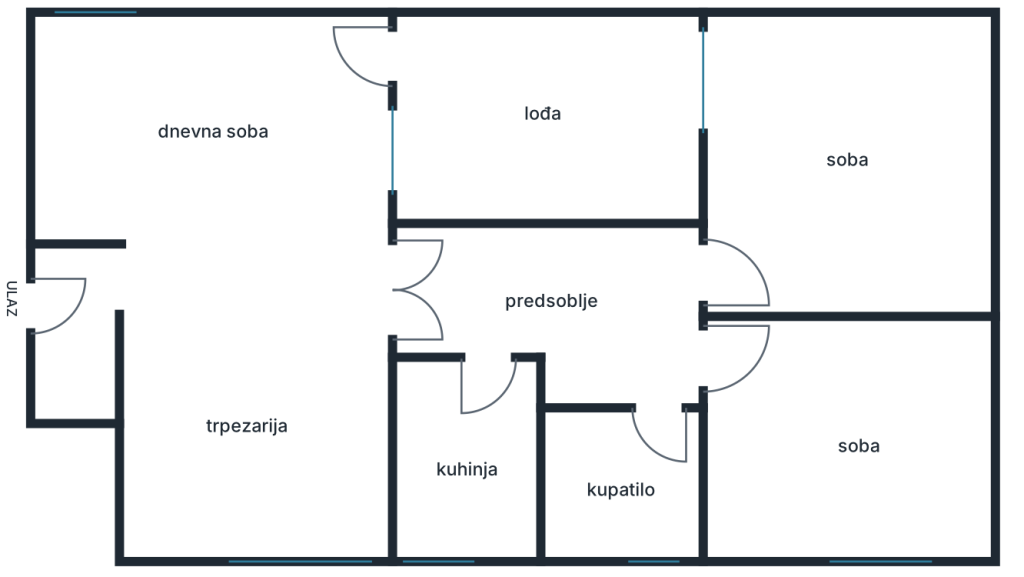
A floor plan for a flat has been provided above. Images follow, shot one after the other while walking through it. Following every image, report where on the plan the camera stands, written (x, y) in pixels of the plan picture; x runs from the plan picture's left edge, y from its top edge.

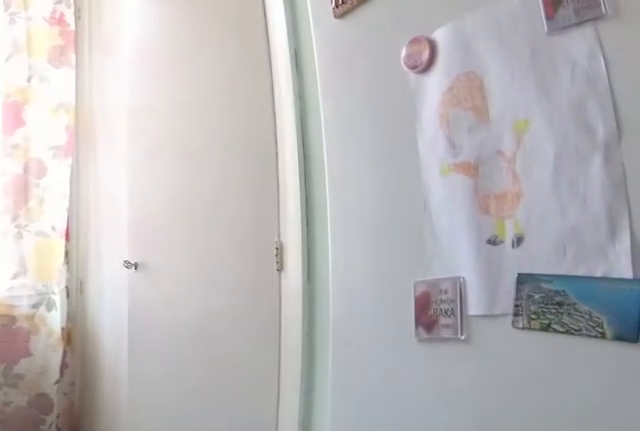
(467, 421)
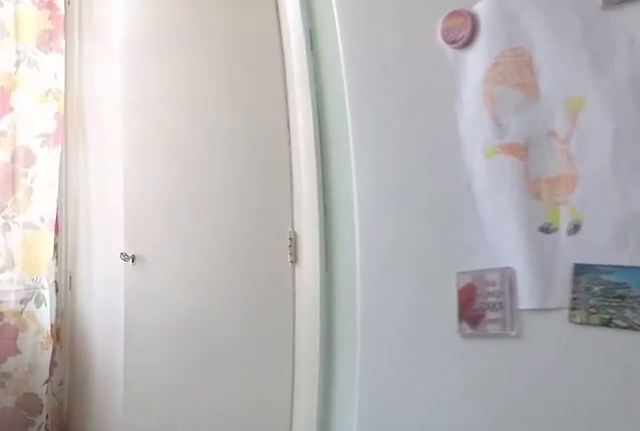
(468, 432)
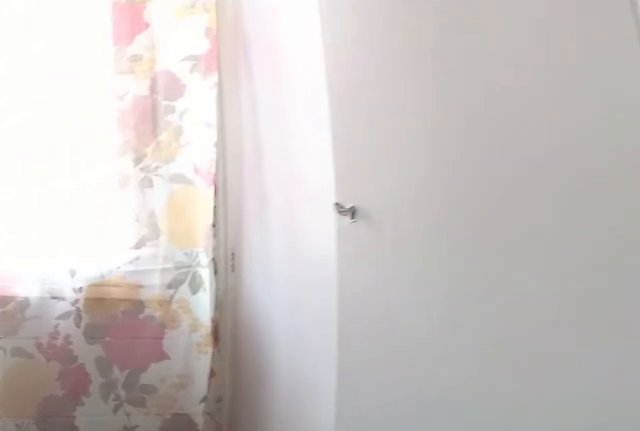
(467, 464)
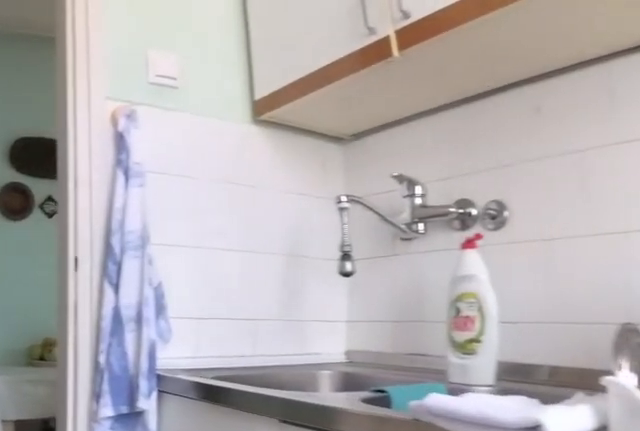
(468, 533)
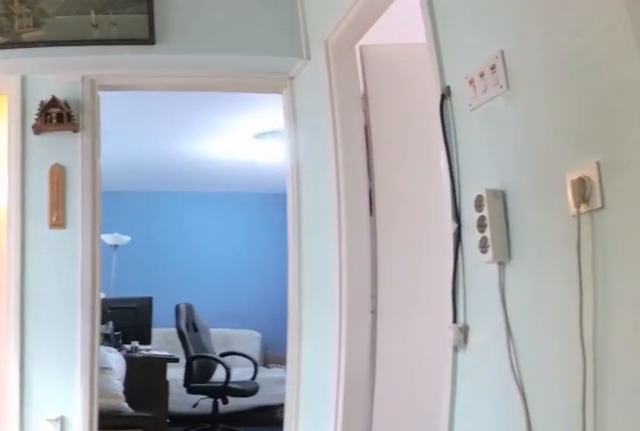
(499, 311)
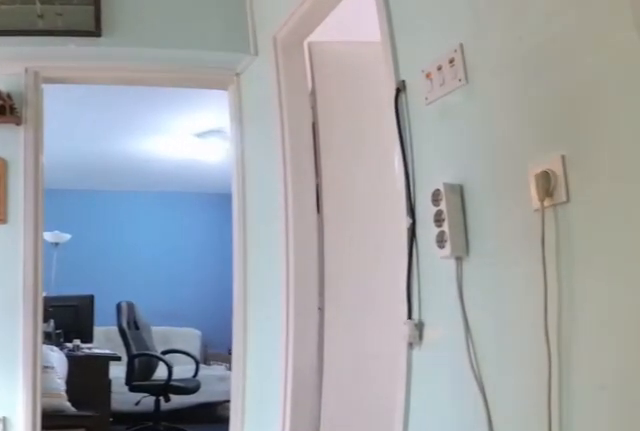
(503, 311)
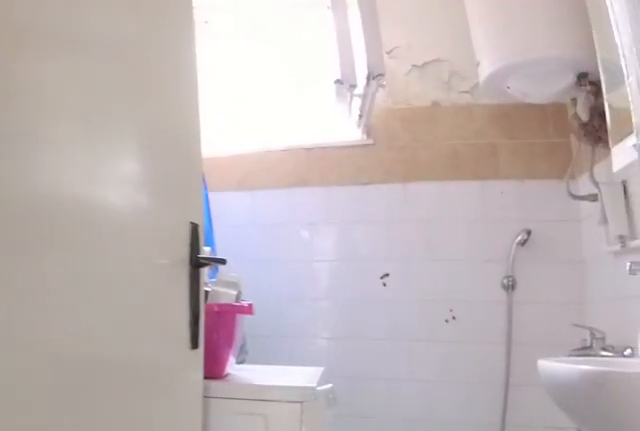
(620, 353)
